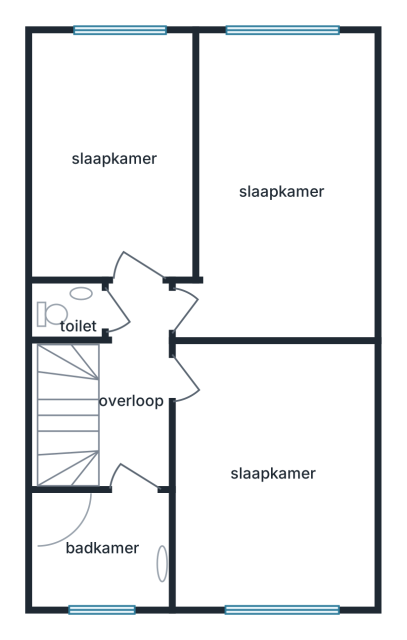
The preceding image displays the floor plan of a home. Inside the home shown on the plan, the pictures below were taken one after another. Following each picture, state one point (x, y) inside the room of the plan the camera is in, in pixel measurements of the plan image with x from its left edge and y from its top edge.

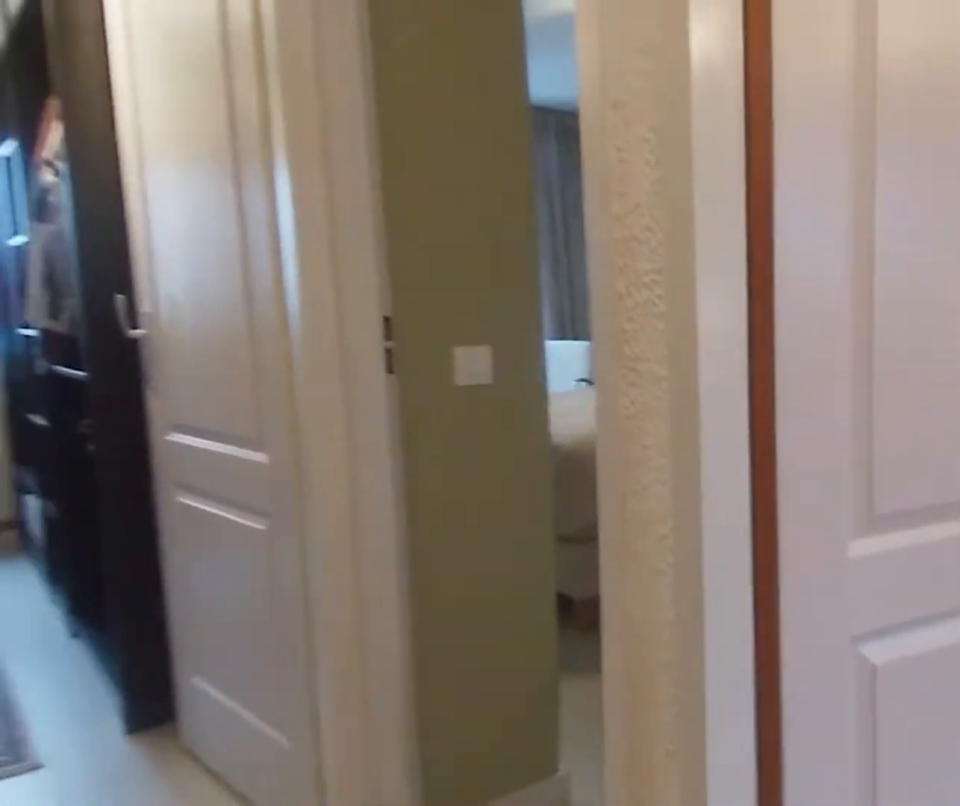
(133, 388)
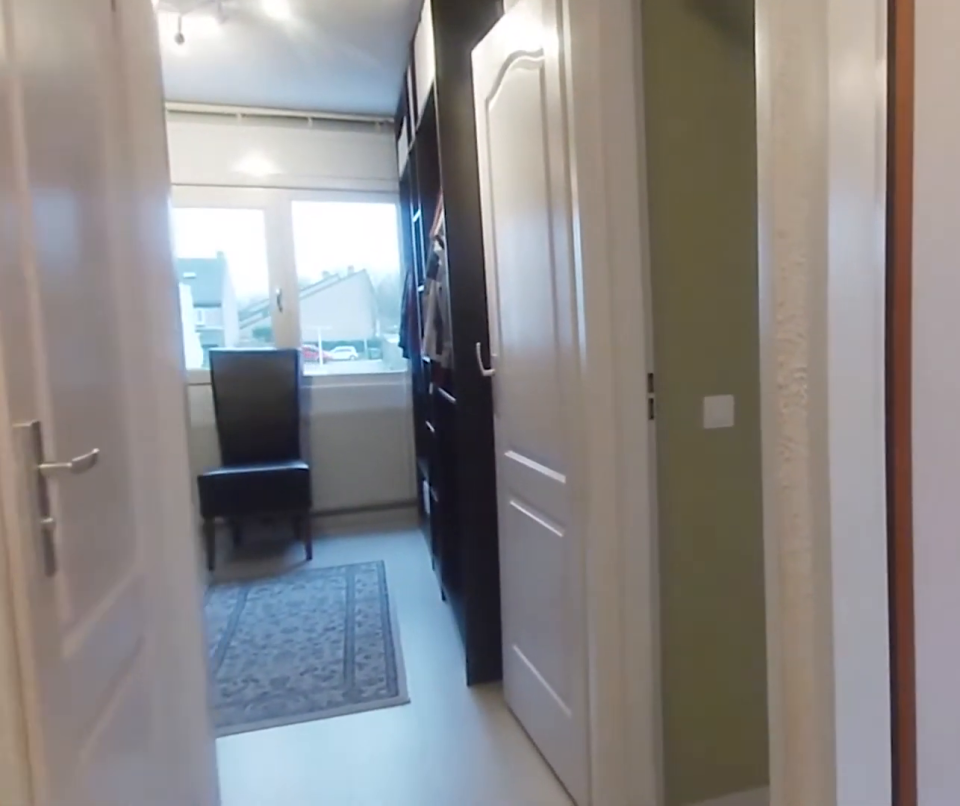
(133, 388)
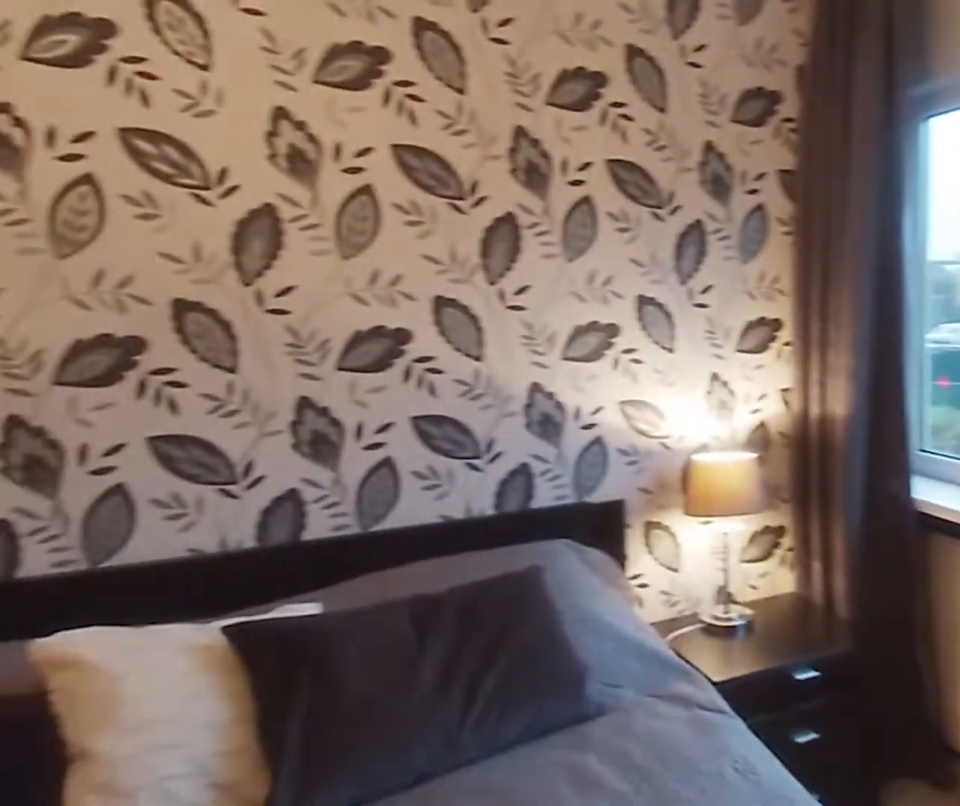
(273, 473)
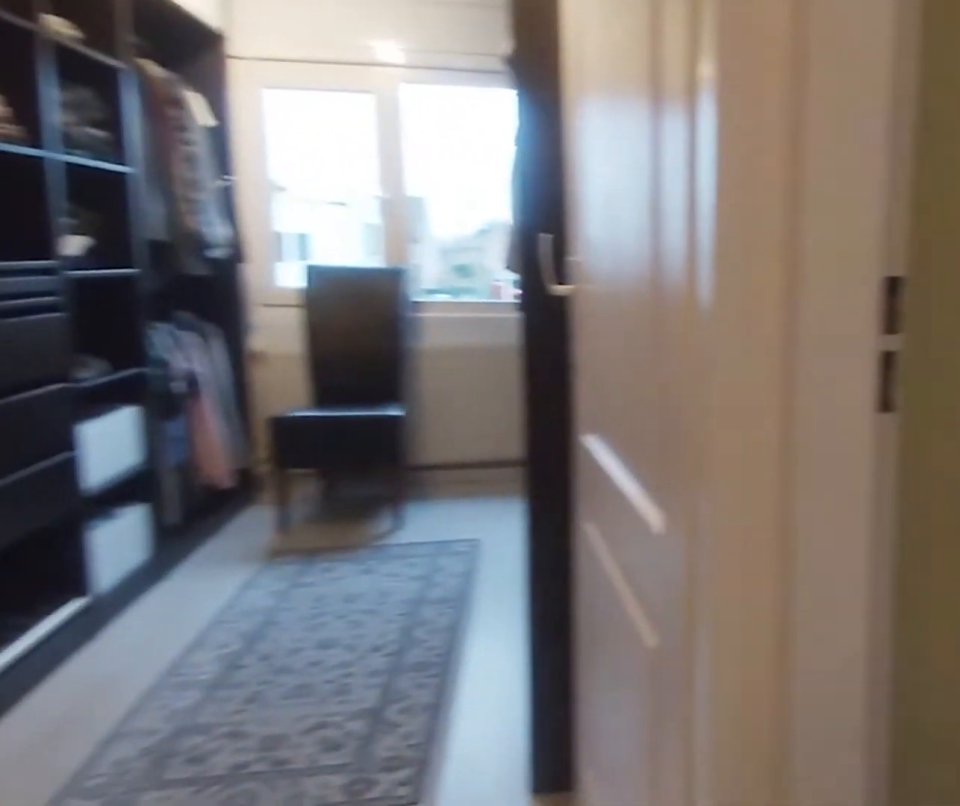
(133, 389)
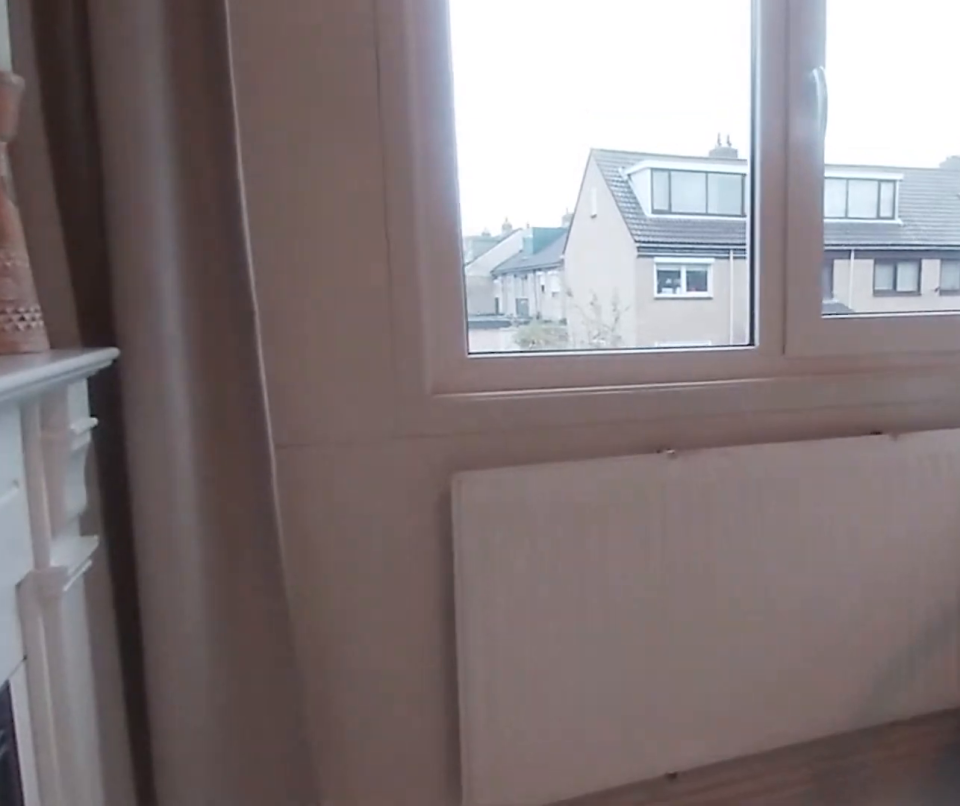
(316, 305)
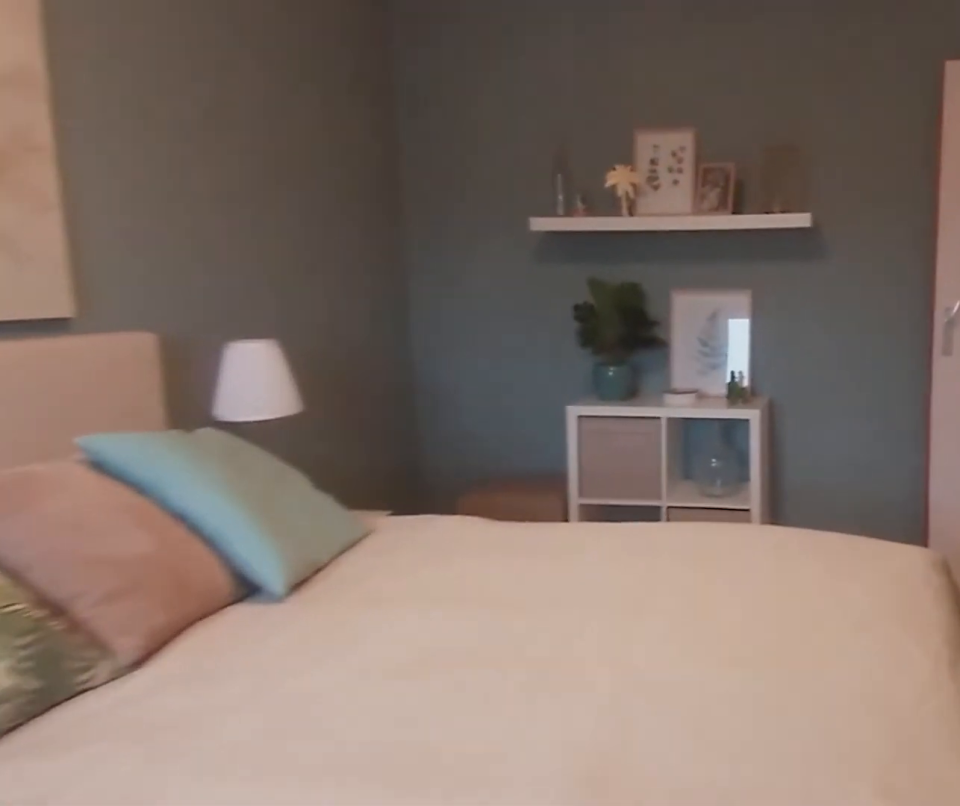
(316, 305)
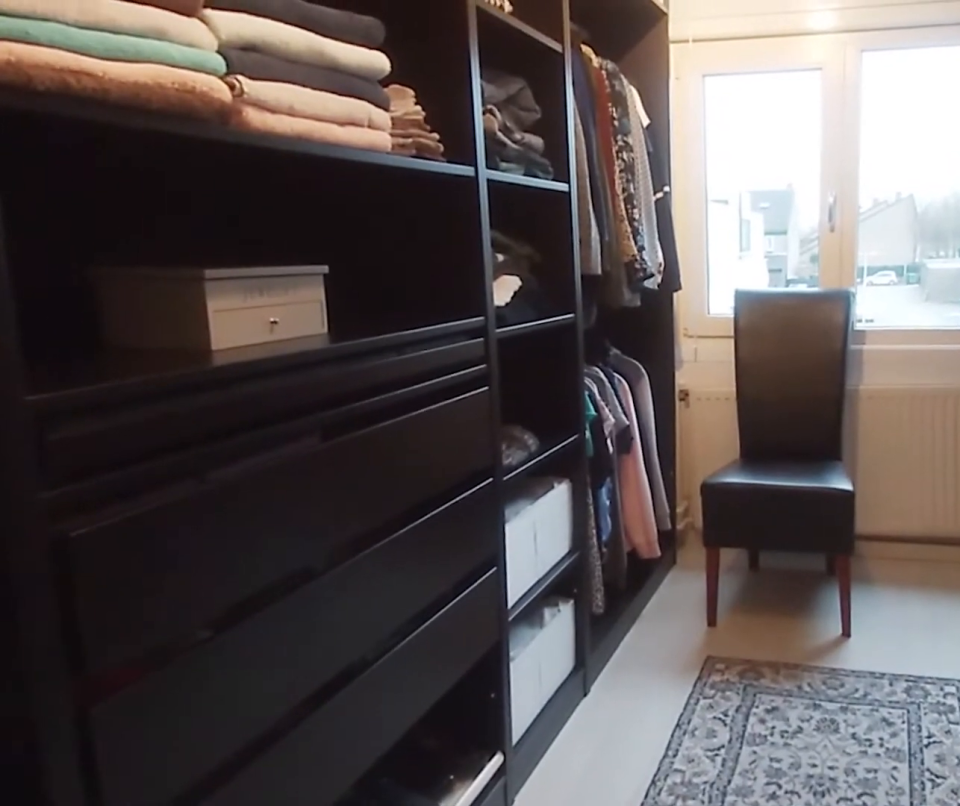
(114, 157)
